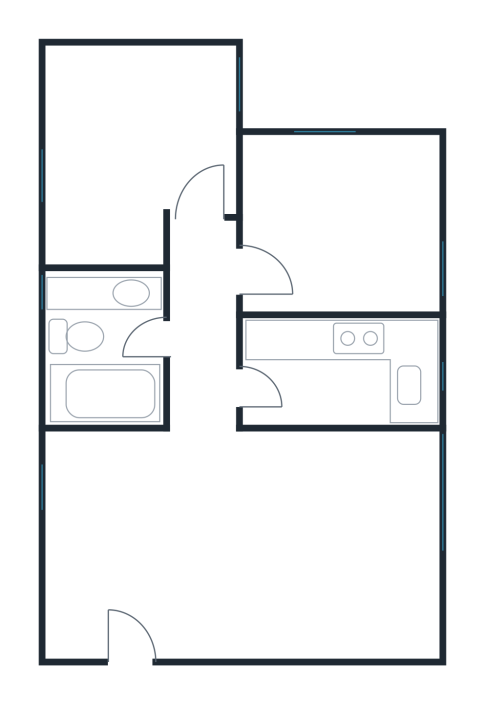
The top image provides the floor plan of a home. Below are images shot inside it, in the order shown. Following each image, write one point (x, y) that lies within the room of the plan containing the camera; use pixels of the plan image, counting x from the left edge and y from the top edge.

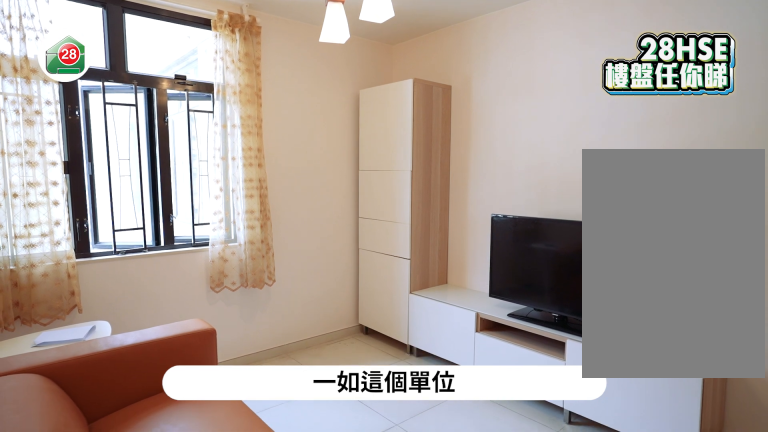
(214, 542)
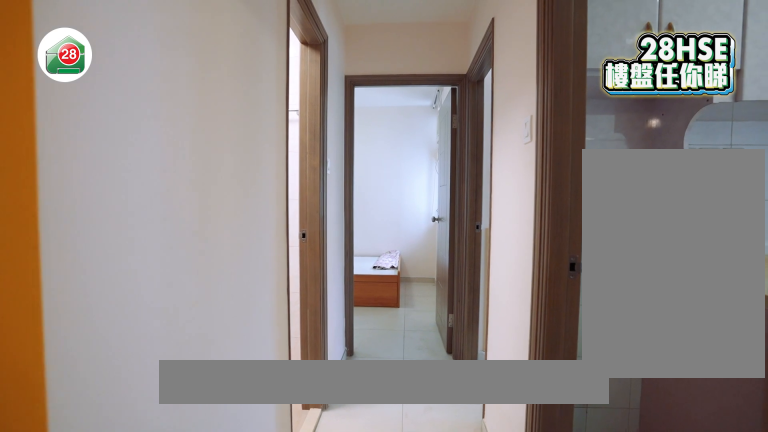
(213, 542)
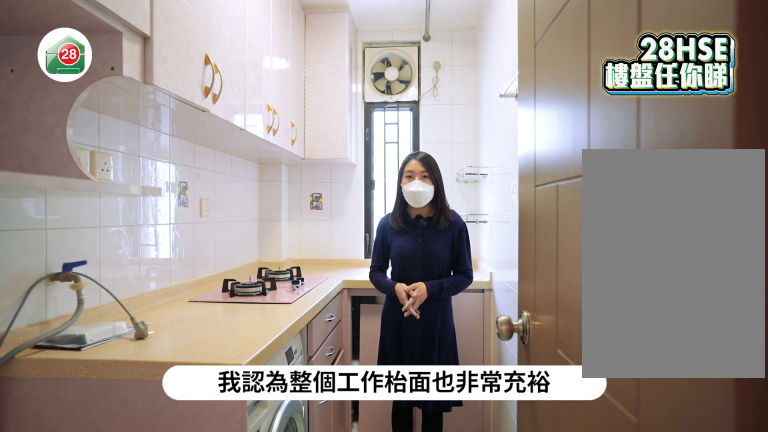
(305, 370)
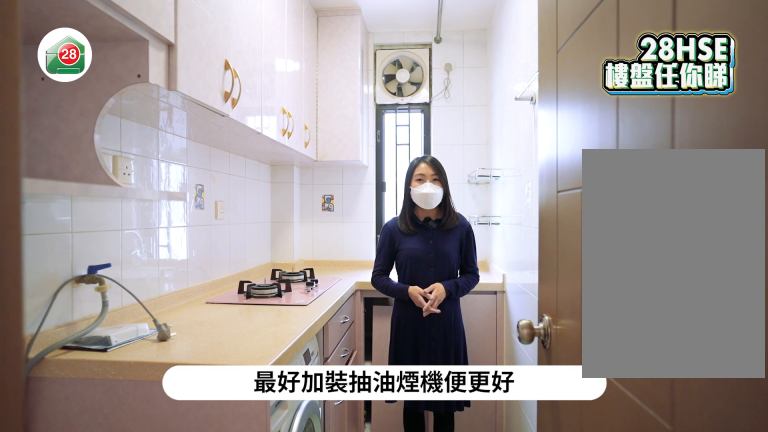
(304, 371)
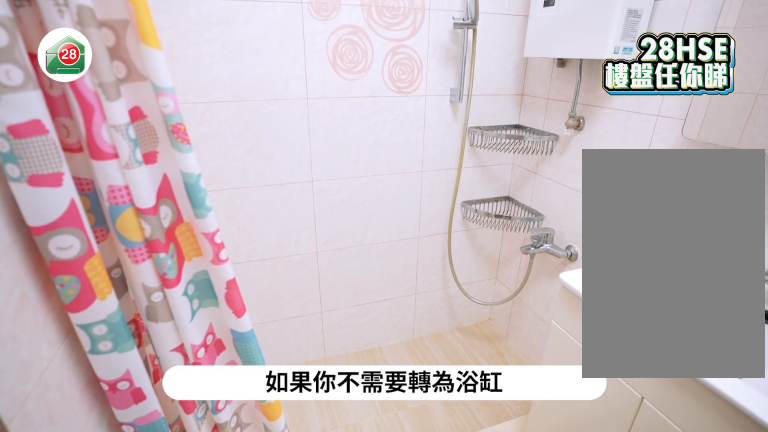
(121, 353)
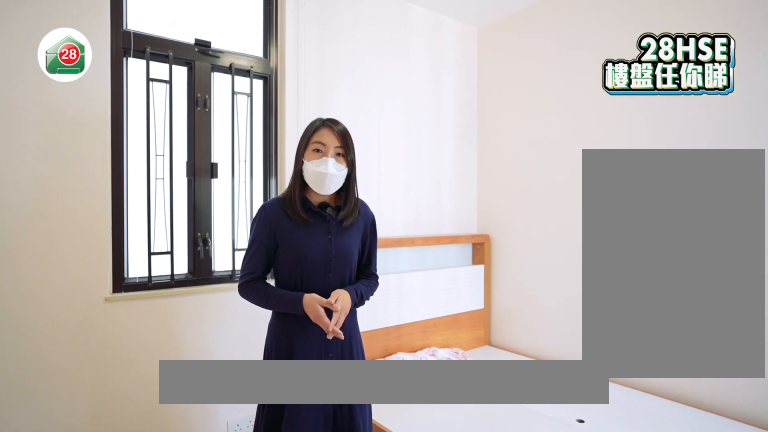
(121, 137)
